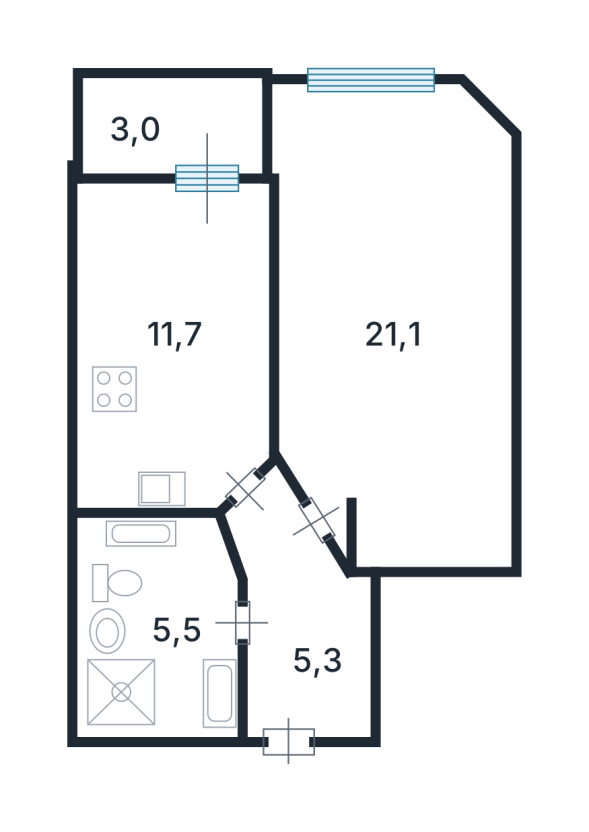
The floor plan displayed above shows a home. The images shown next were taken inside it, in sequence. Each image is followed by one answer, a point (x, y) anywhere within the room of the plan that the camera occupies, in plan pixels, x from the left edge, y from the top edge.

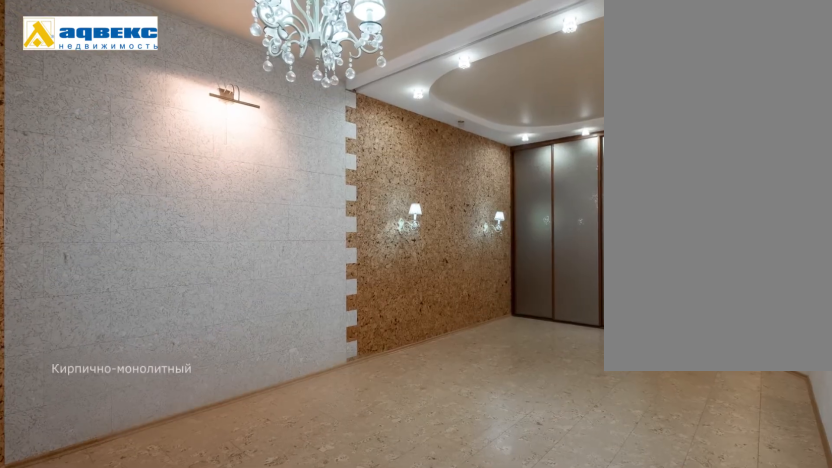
(385, 337)
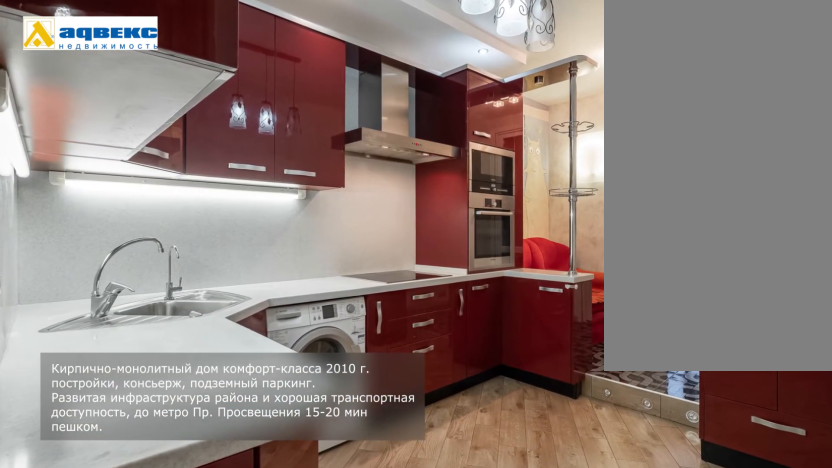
(175, 331)
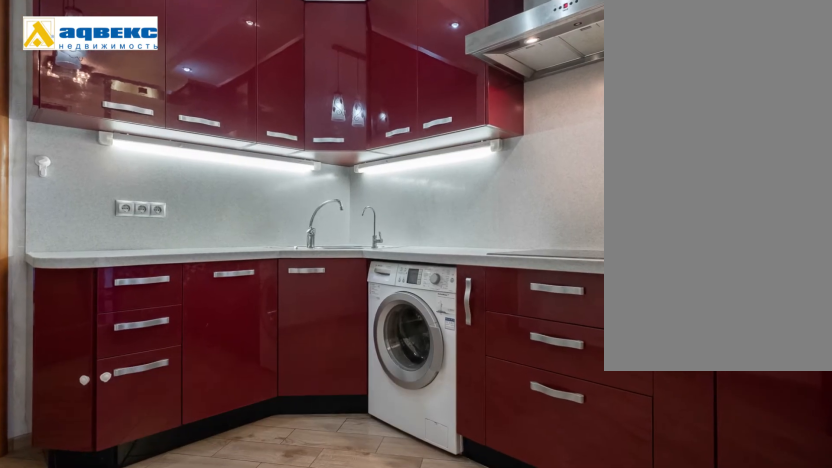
(175, 331)
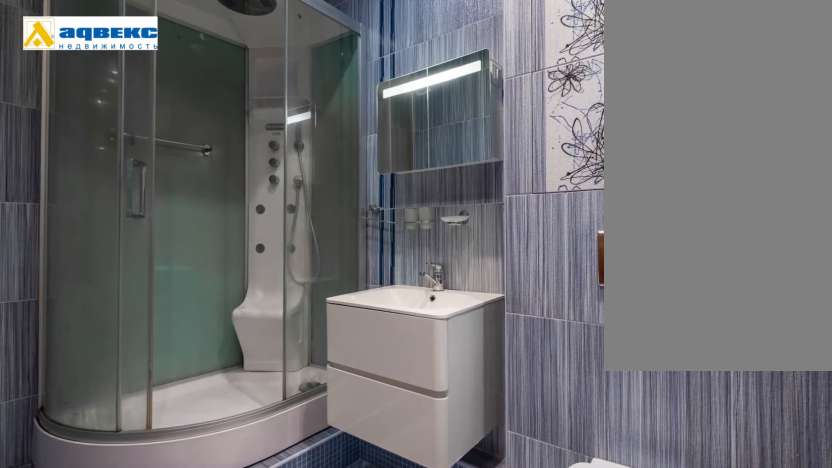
(162, 635)
